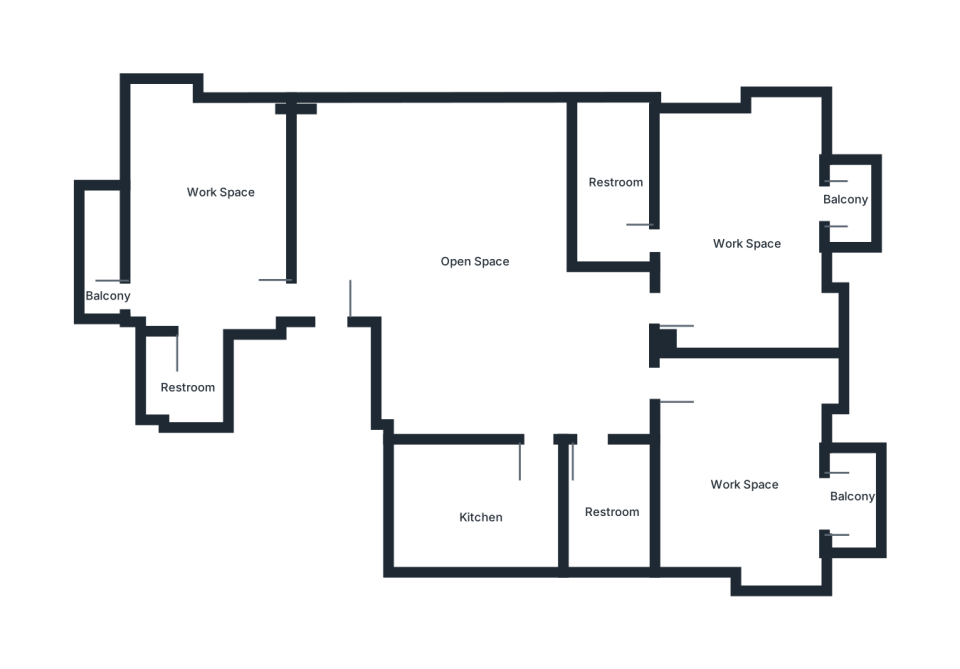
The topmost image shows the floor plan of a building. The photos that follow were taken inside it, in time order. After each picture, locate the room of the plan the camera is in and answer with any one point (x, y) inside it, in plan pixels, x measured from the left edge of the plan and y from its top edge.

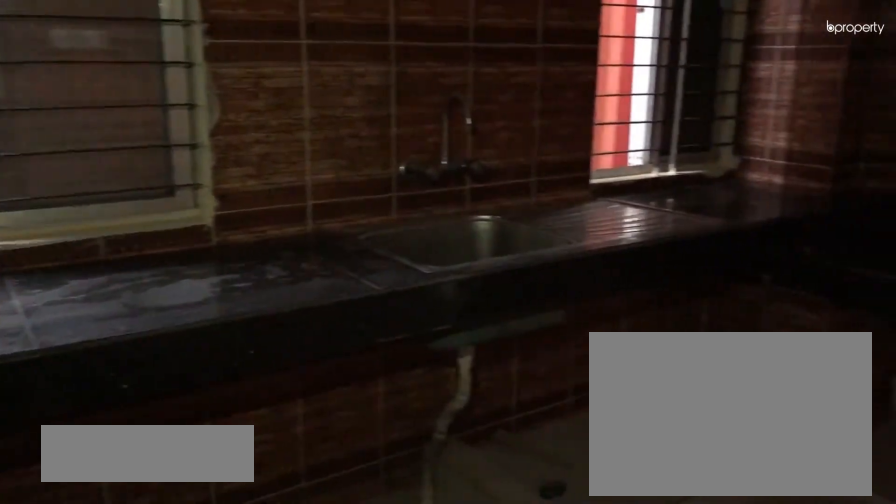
(484, 496)
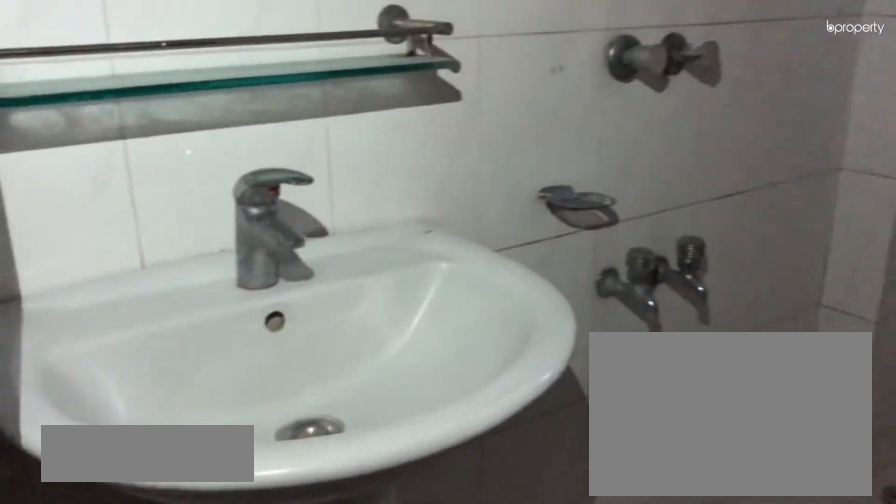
(611, 499)
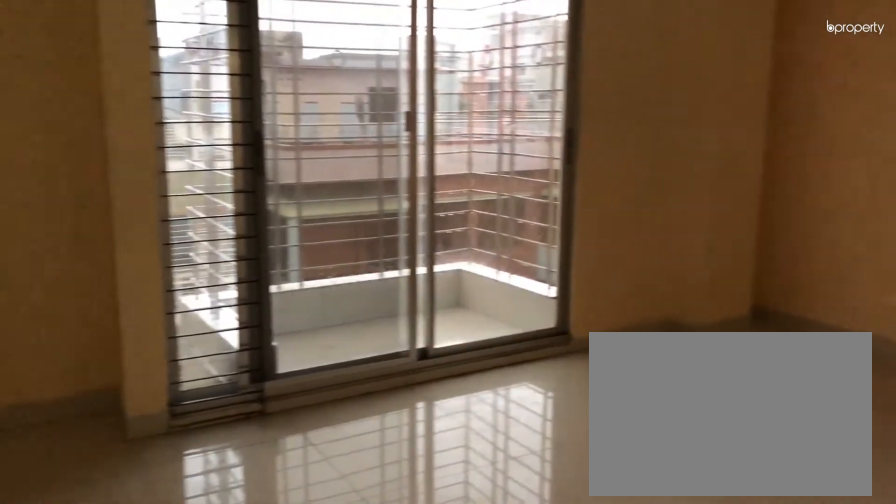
(740, 474)
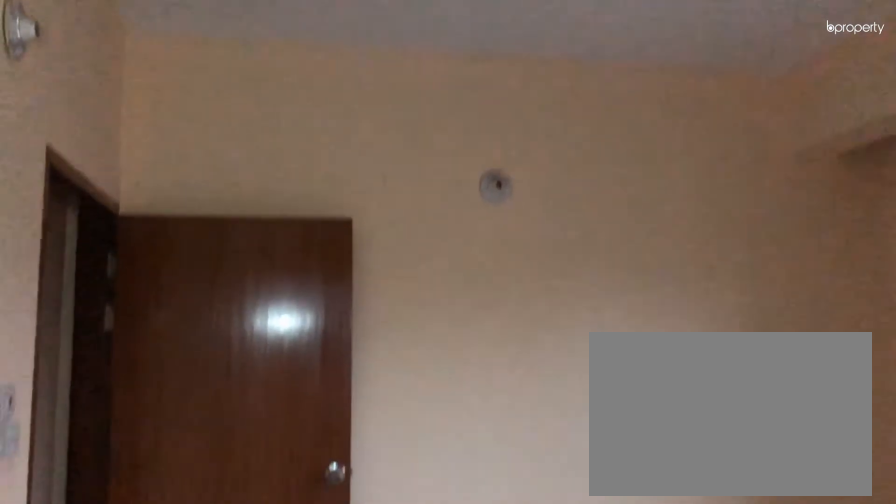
(740, 474)
